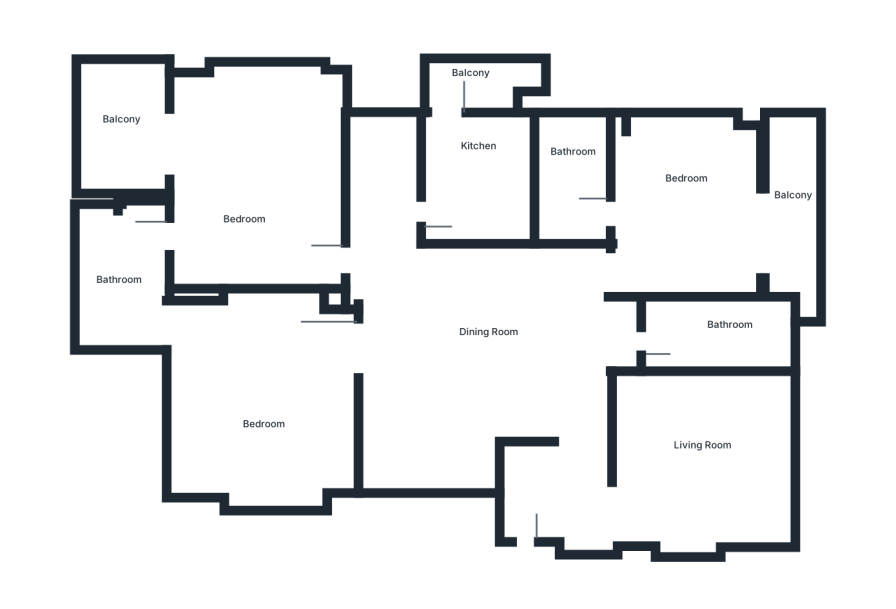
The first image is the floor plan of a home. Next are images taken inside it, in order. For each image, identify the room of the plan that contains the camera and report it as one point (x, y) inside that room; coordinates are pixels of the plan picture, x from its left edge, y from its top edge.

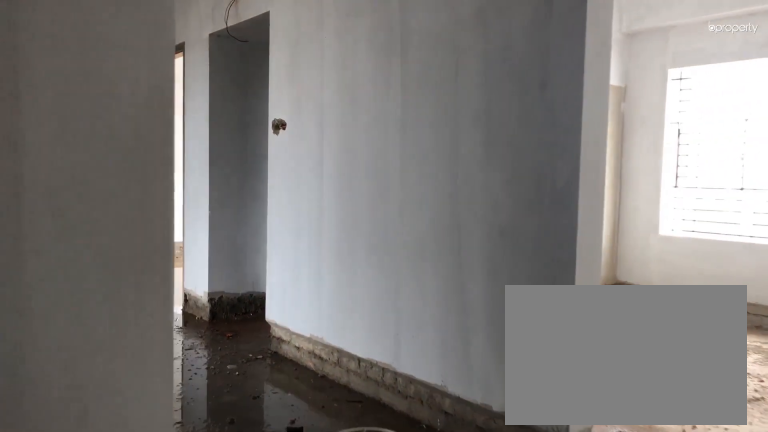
(540, 525)
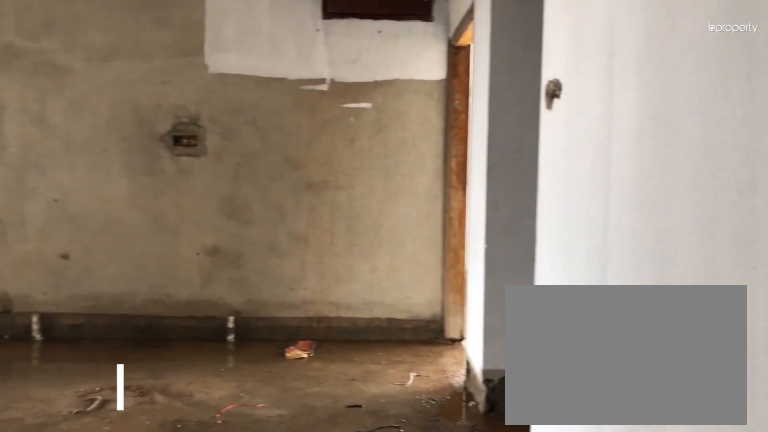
(487, 360)
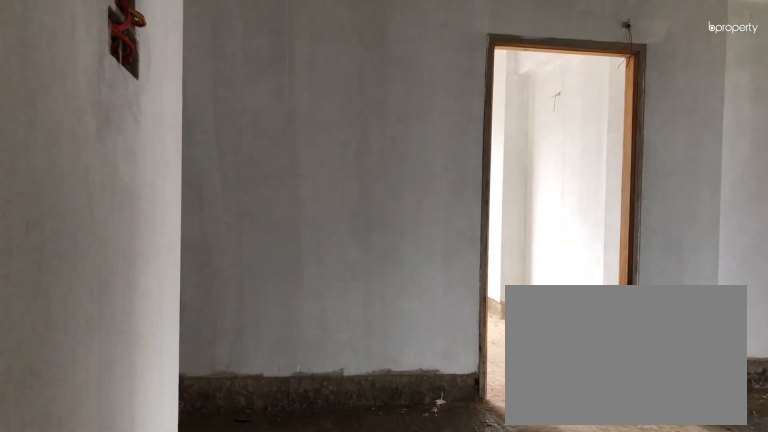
(487, 360)
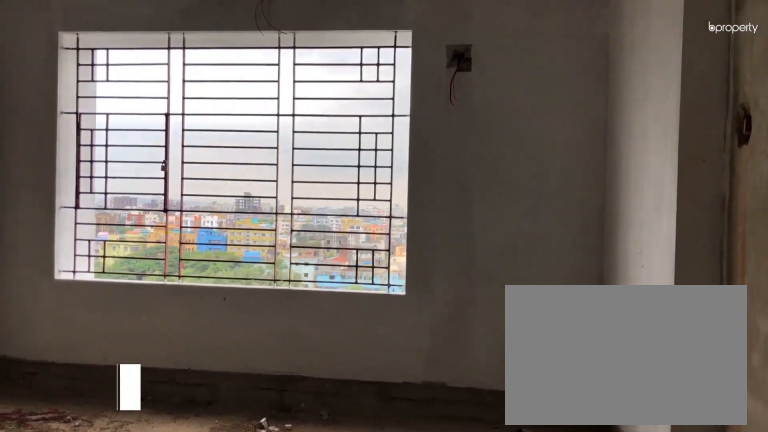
(700, 450)
